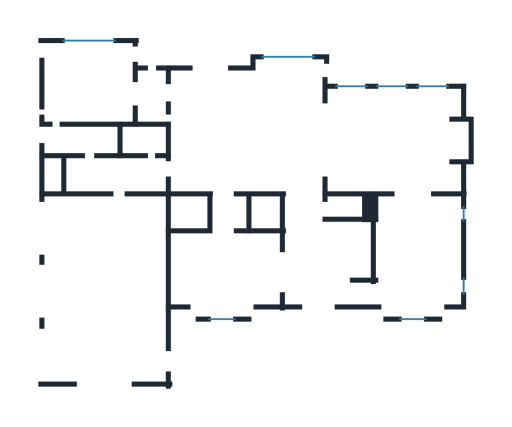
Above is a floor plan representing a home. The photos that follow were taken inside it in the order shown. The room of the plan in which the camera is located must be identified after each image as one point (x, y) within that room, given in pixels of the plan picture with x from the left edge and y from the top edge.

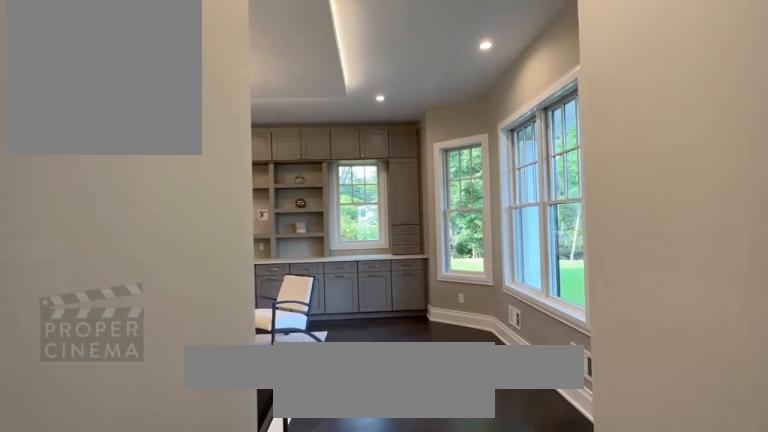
(320, 268)
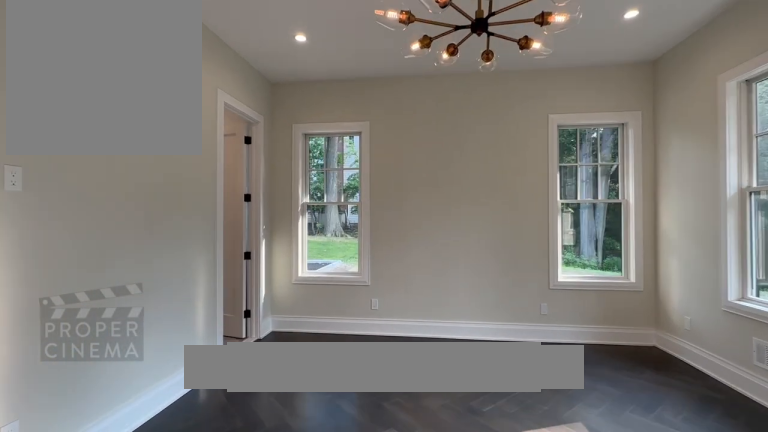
(89, 81)
